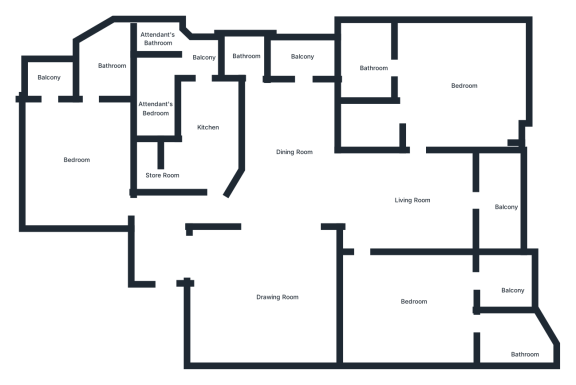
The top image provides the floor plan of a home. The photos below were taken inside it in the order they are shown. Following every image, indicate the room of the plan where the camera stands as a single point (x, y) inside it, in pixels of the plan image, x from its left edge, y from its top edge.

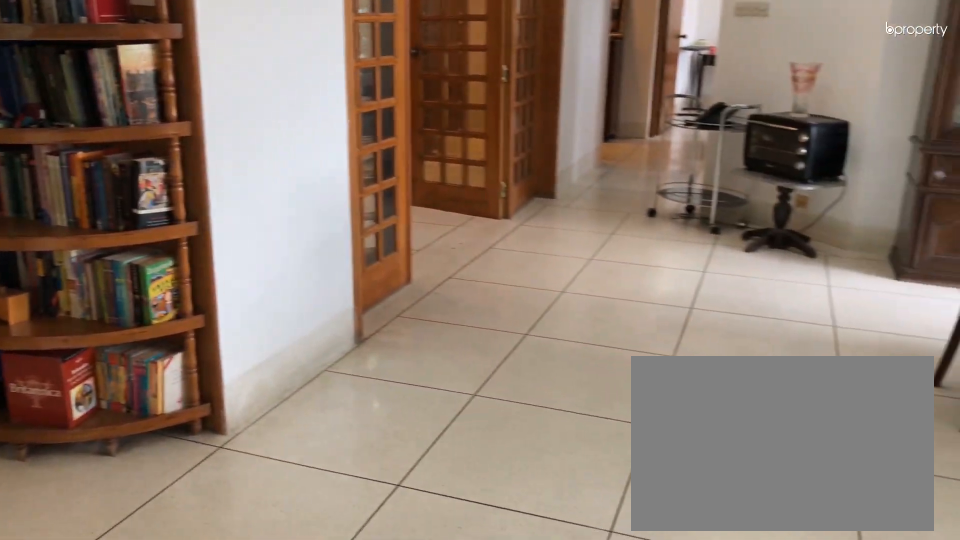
(417, 197)
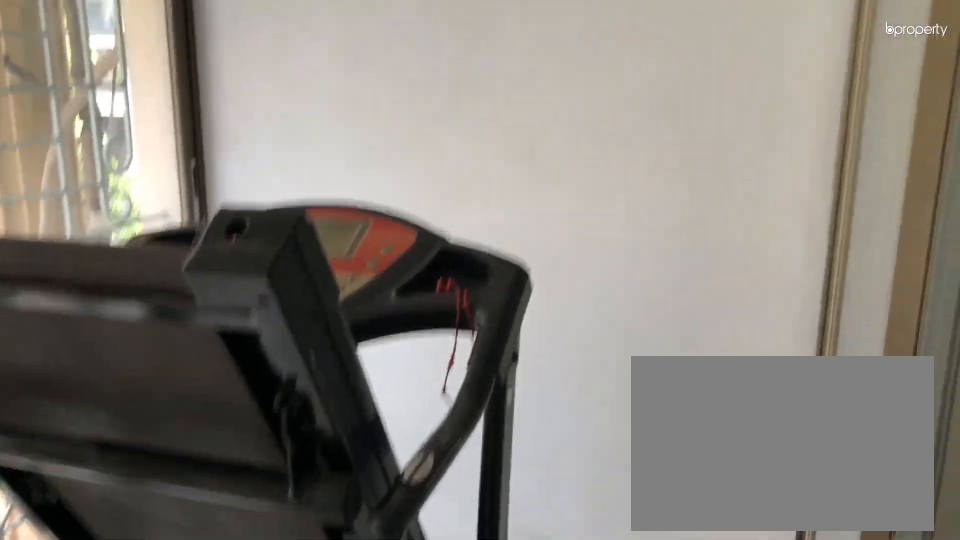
(500, 196)
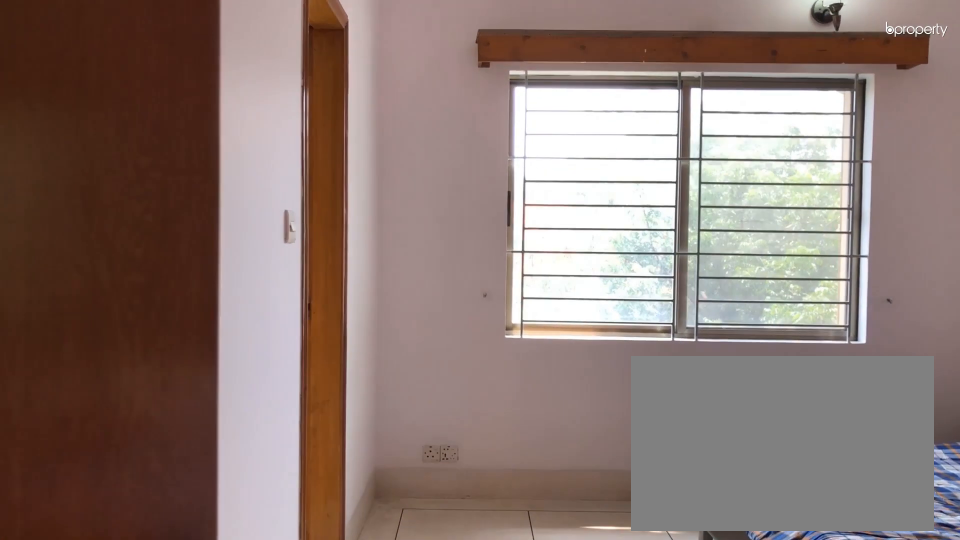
(454, 78)
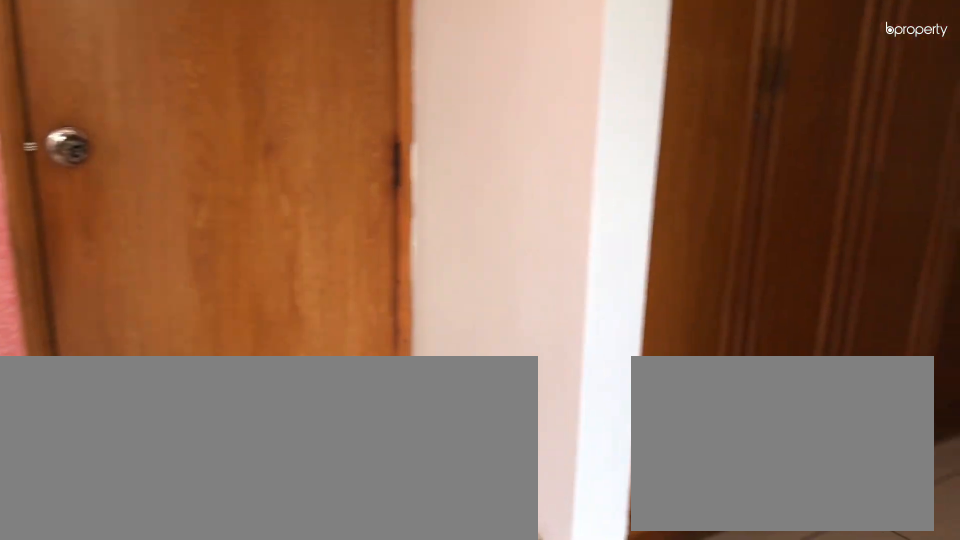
(440, 69)
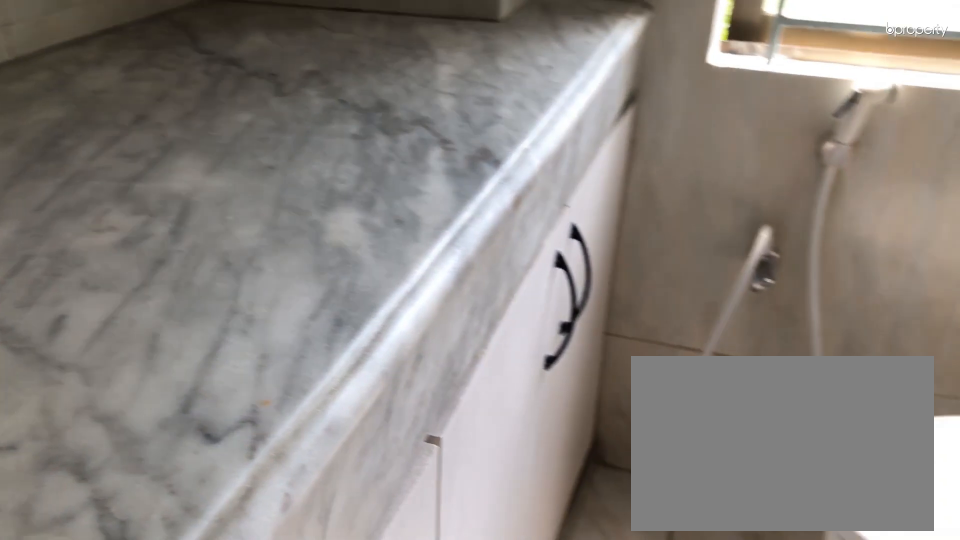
(361, 64)
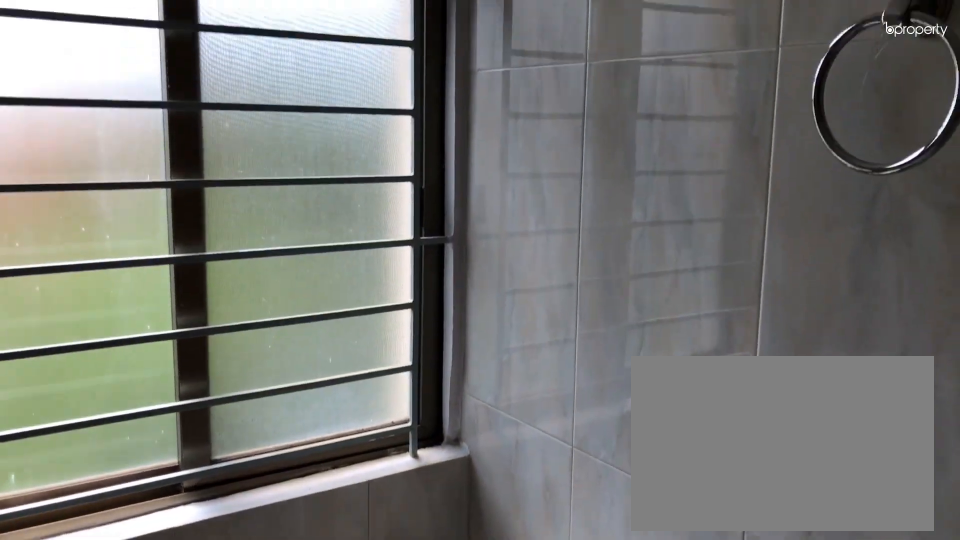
(361, 64)
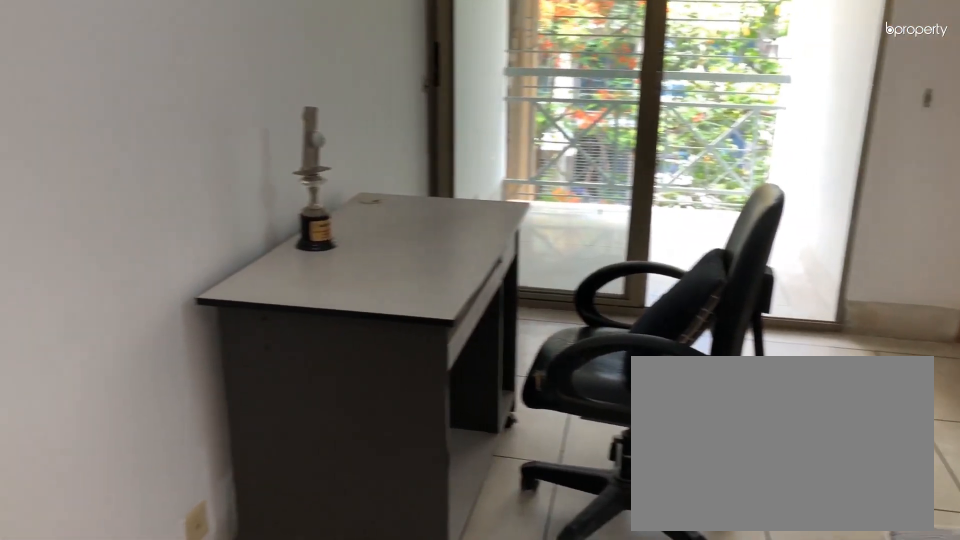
(420, 310)
